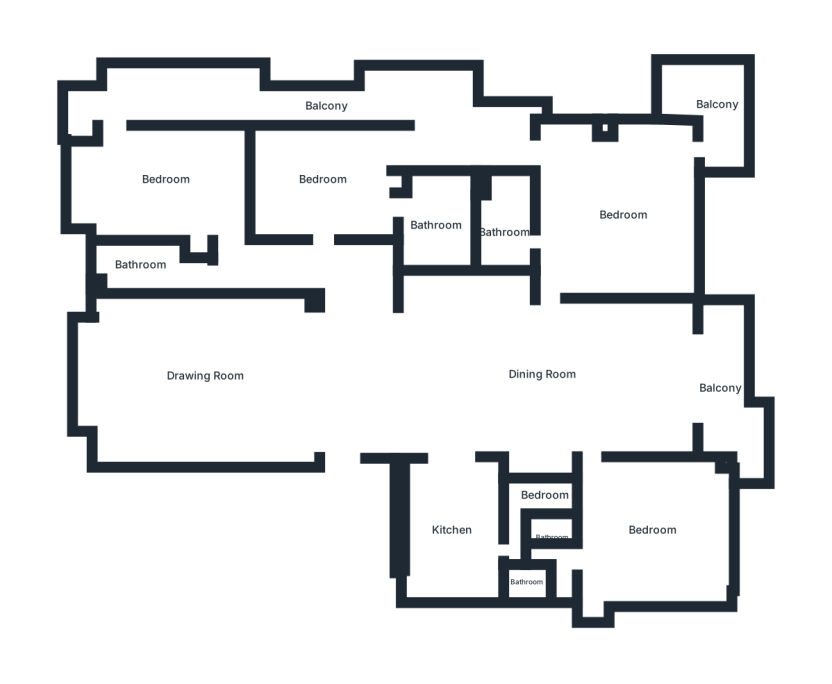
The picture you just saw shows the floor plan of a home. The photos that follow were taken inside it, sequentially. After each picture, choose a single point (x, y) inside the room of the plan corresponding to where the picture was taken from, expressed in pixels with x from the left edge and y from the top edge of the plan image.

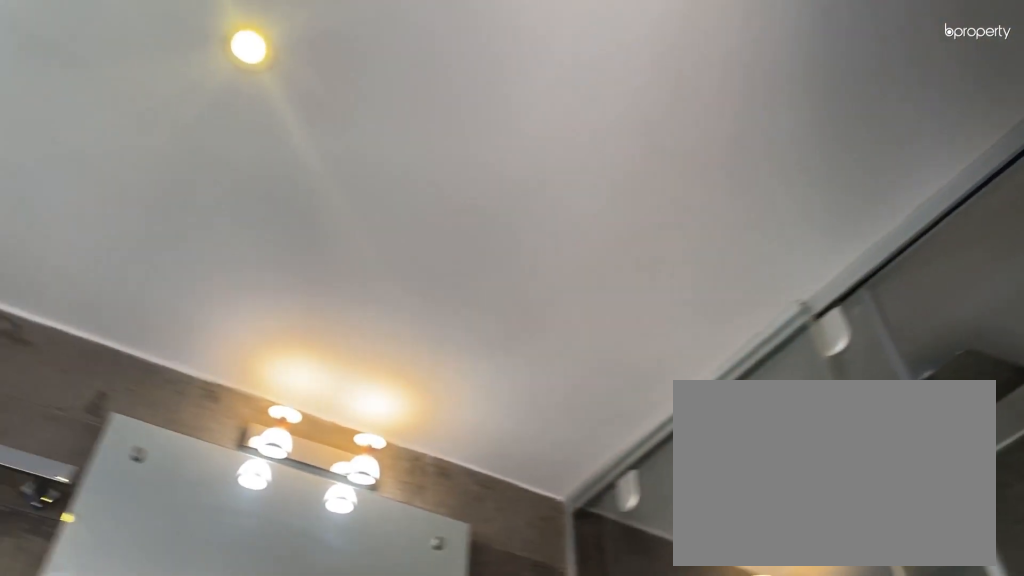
(434, 226)
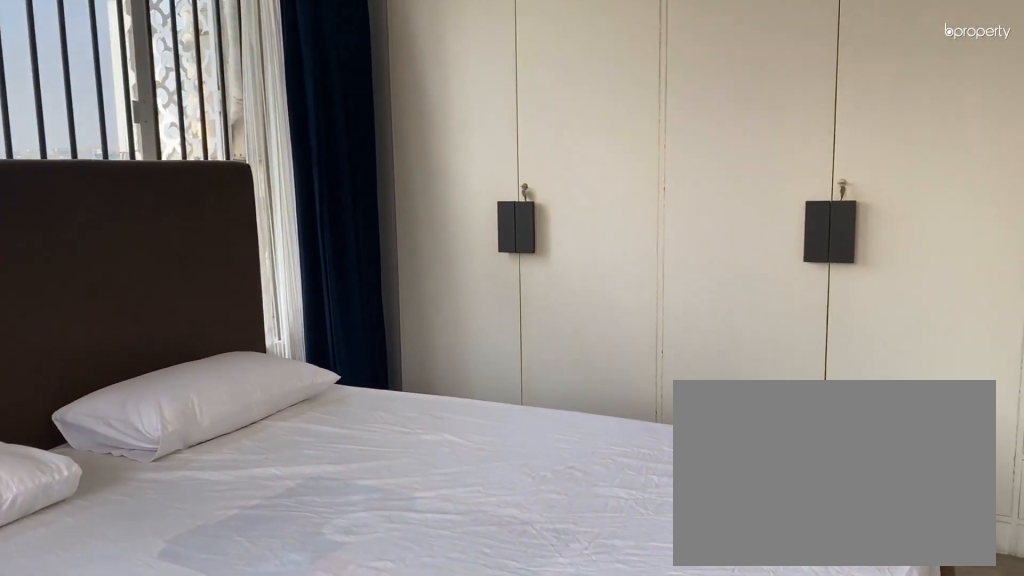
(613, 218)
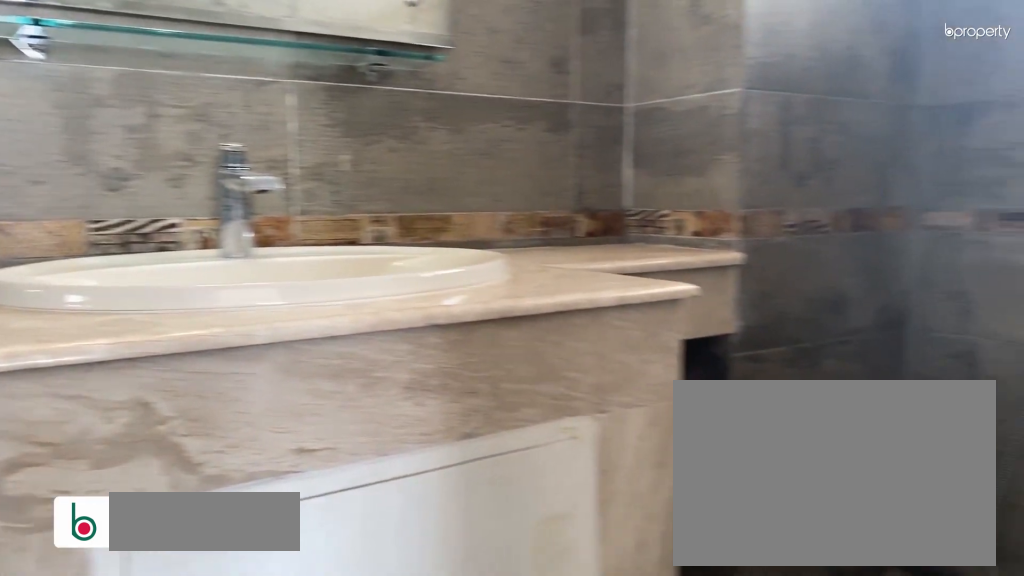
(499, 230)
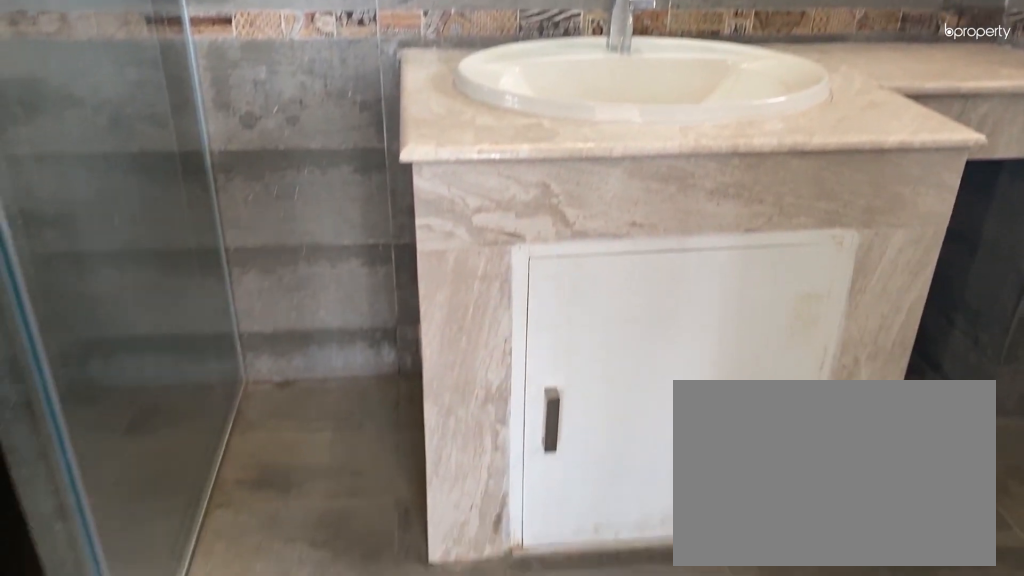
(499, 230)
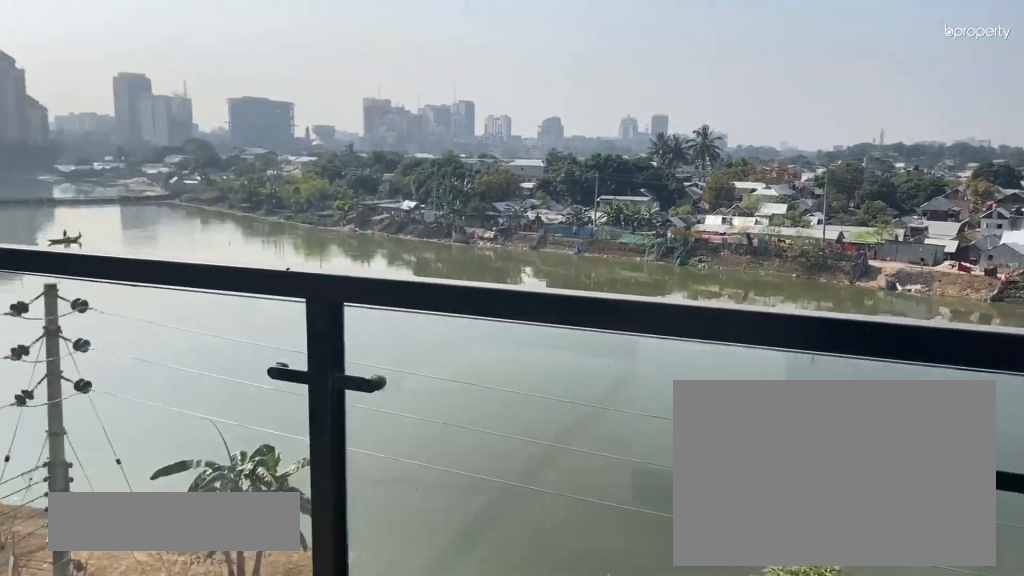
(717, 104)
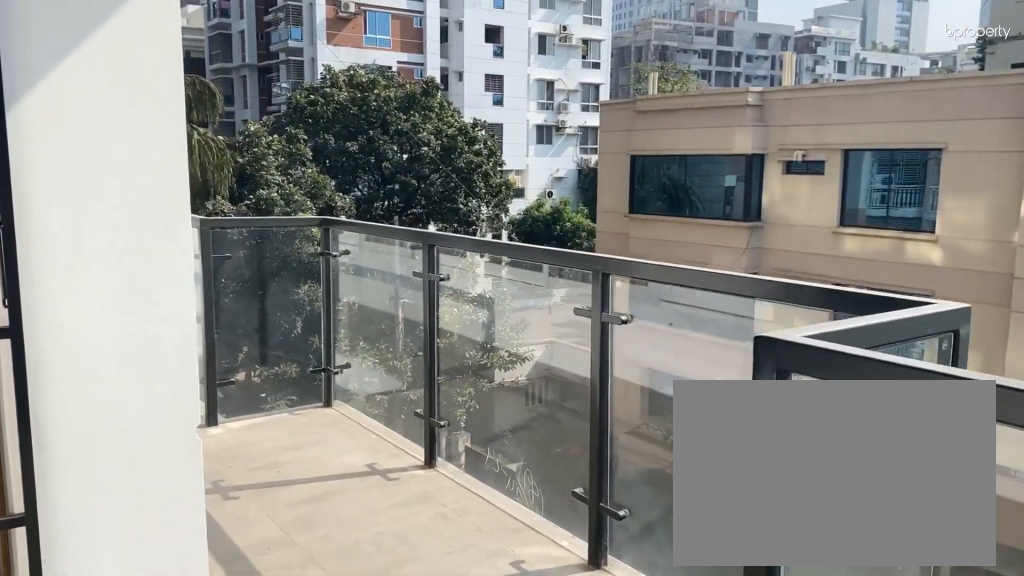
(325, 108)
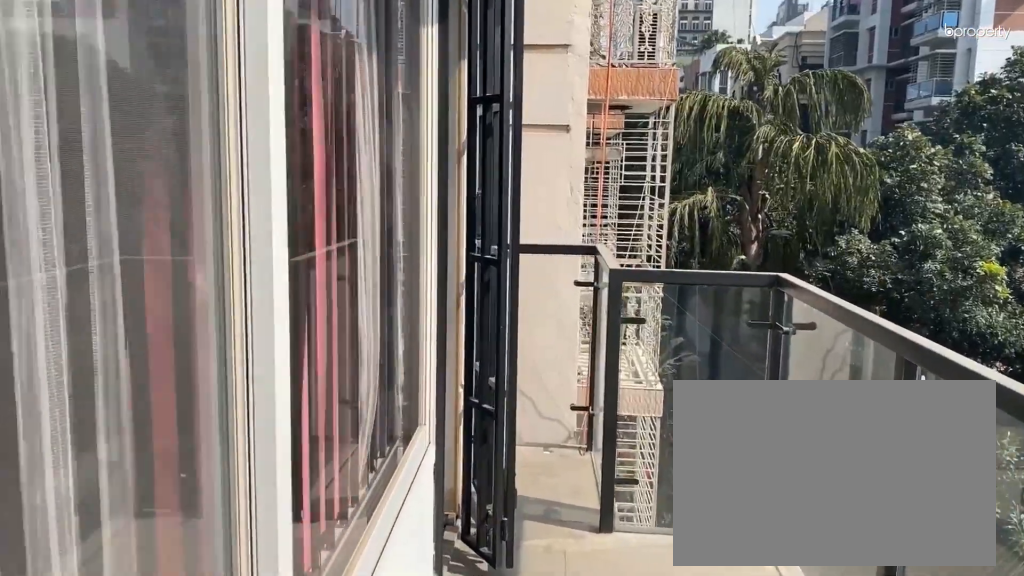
(325, 108)
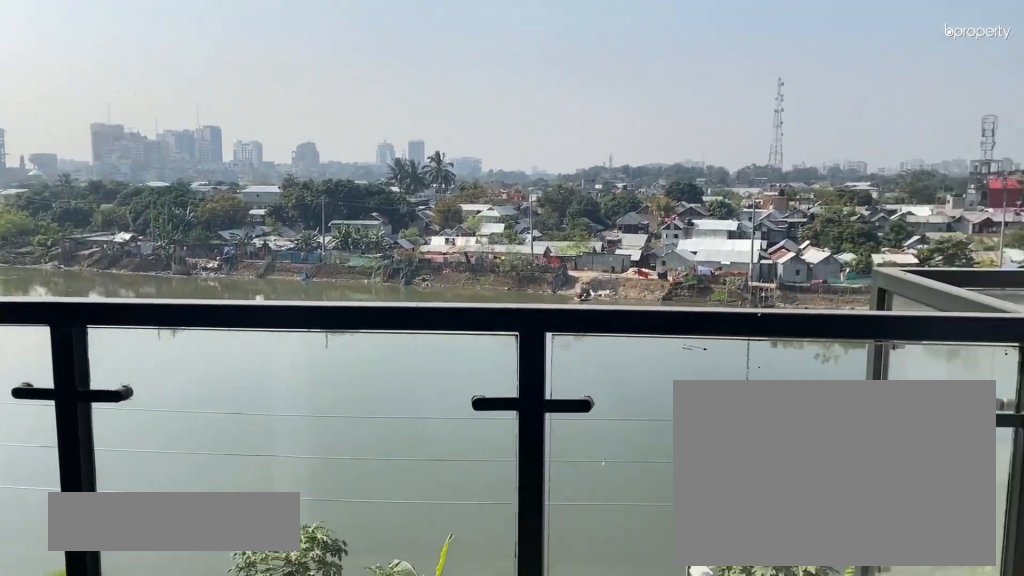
(722, 387)
